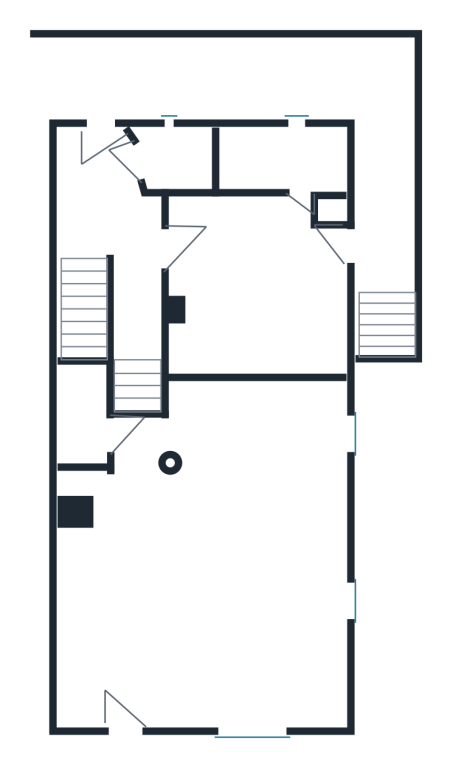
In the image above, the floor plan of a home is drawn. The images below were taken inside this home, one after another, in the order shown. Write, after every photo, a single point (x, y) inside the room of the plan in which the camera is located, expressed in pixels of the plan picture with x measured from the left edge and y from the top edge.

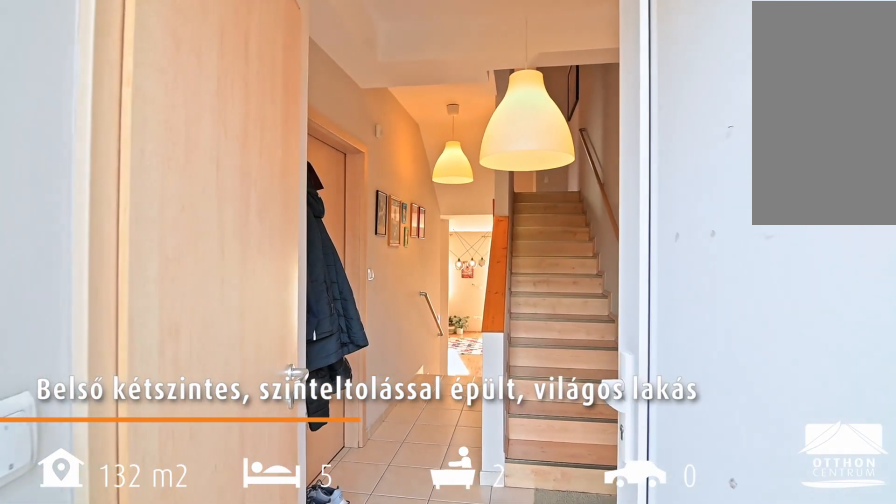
(103, 188)
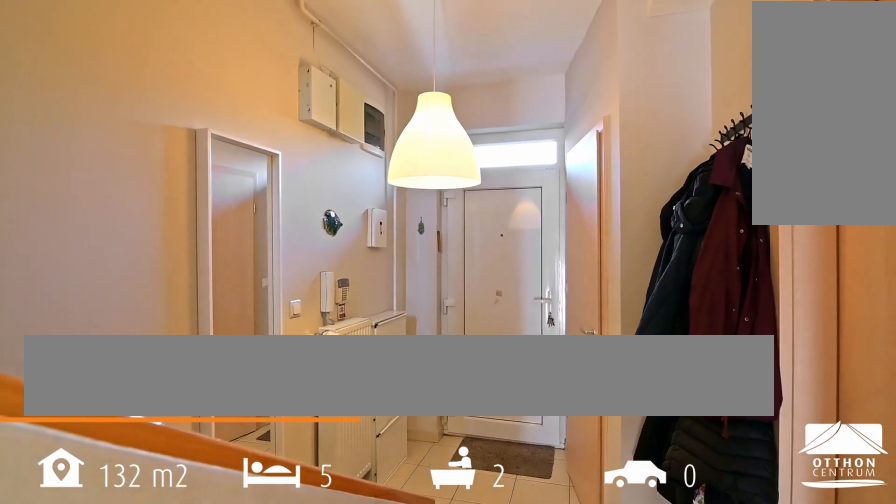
(103, 187)
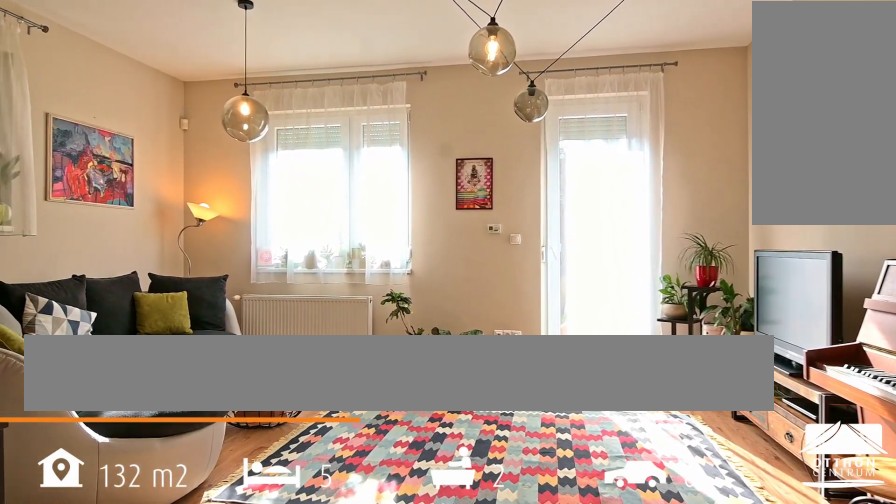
(213, 556)
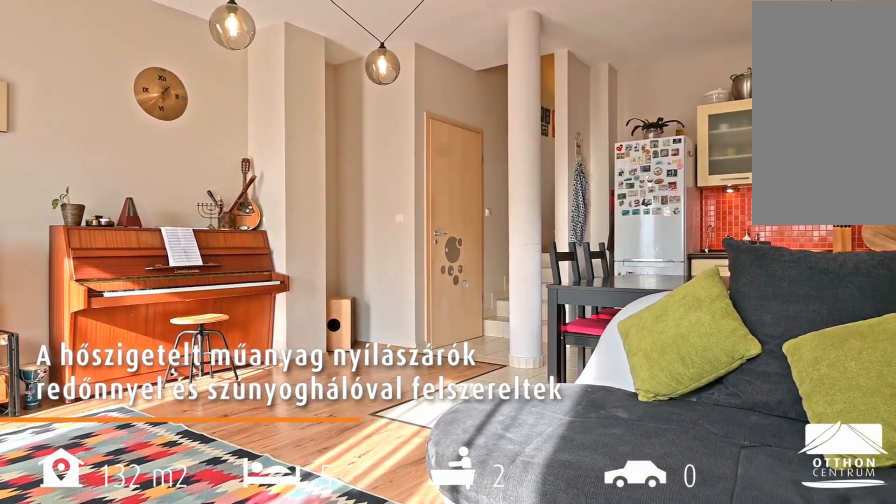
(213, 556)
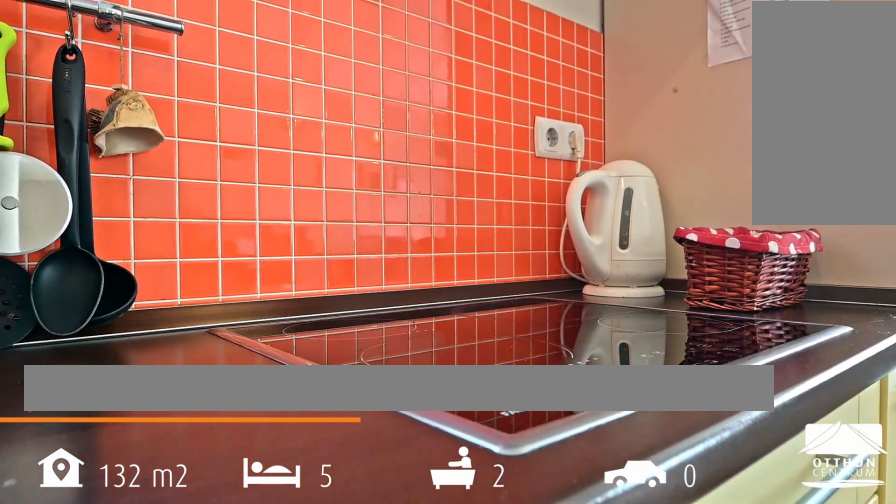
(246, 446)
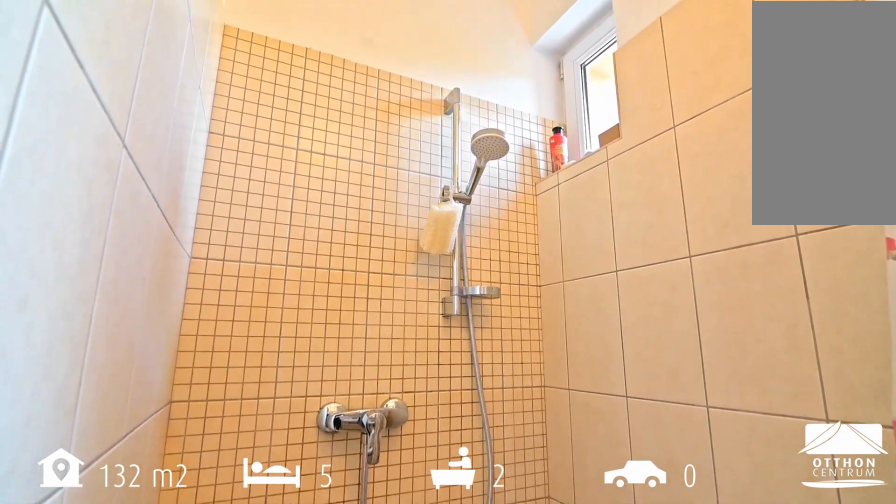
(284, 160)
